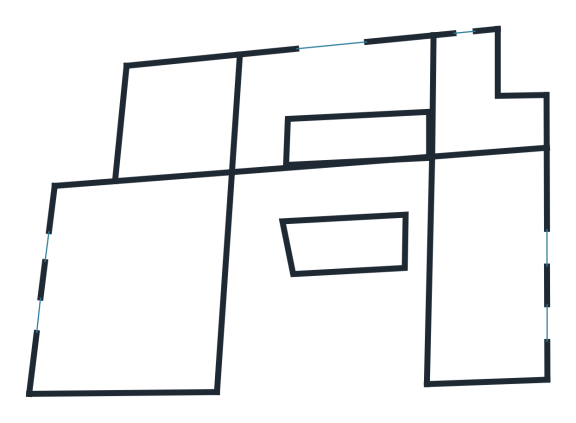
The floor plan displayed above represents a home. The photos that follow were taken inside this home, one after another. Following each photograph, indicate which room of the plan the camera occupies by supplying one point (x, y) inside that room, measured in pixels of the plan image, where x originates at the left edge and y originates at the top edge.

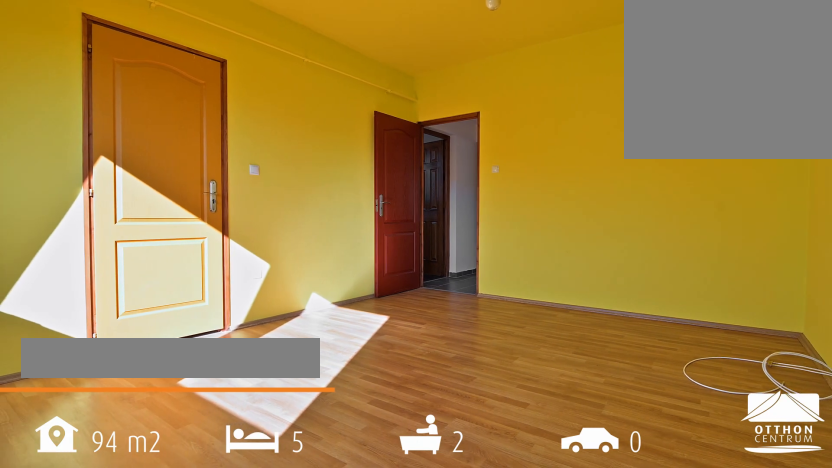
(137, 287)
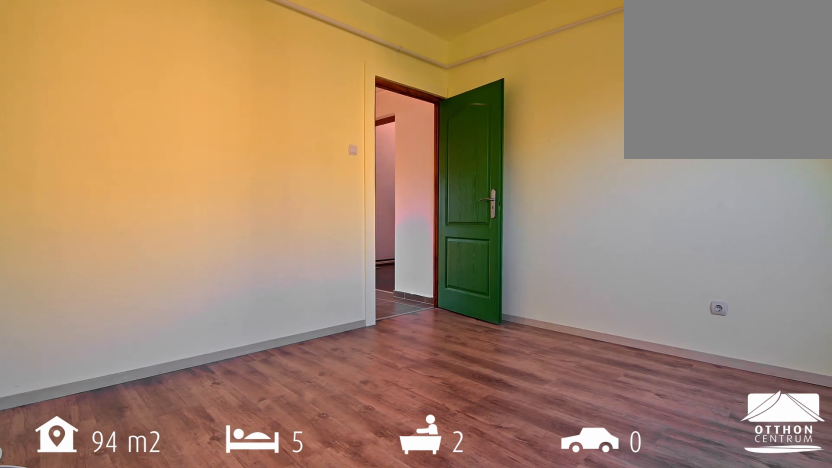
(490, 272)
